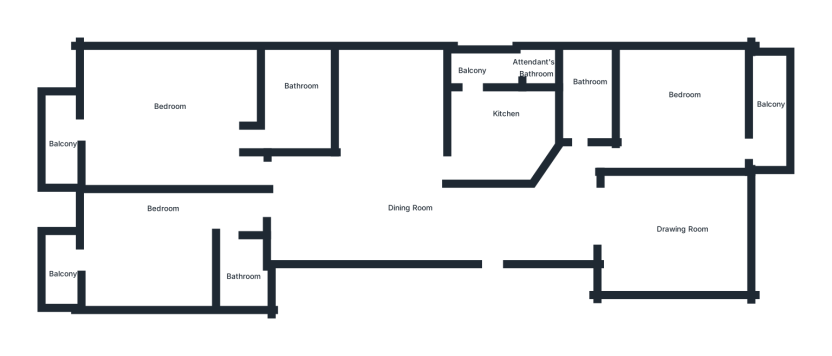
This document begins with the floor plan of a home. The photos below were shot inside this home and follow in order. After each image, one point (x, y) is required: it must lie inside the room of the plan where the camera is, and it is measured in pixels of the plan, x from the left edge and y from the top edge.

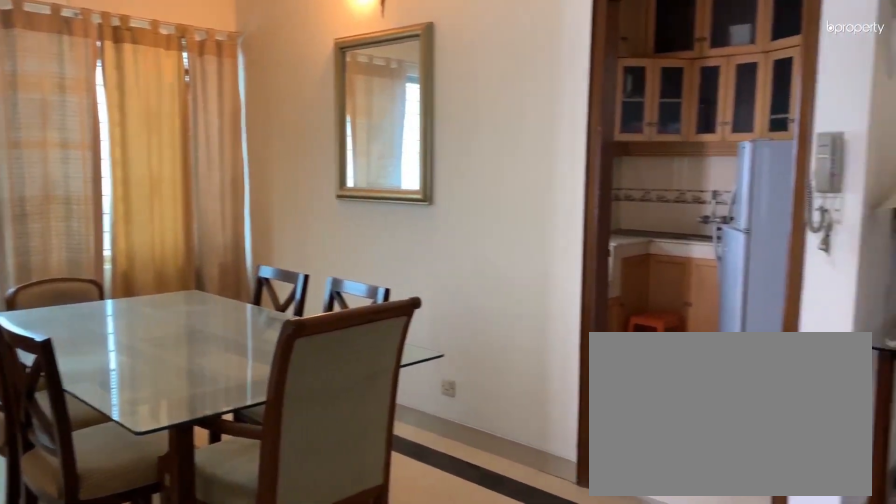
(389, 203)
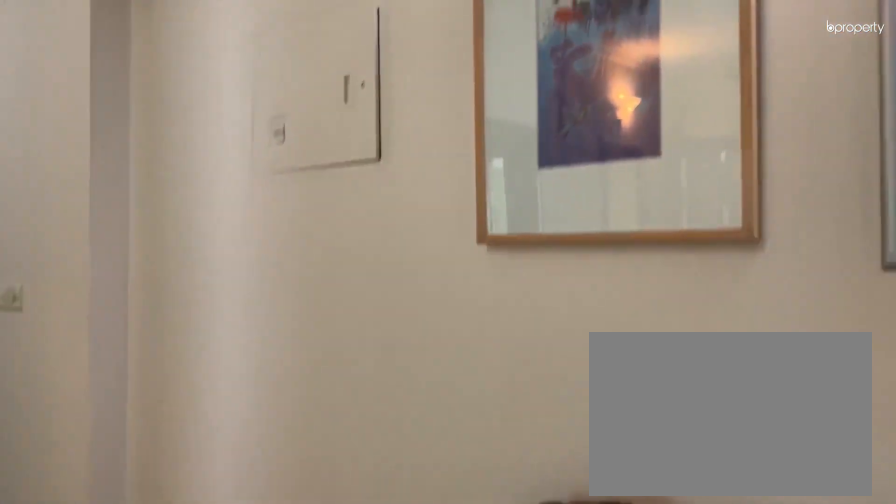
(389, 203)
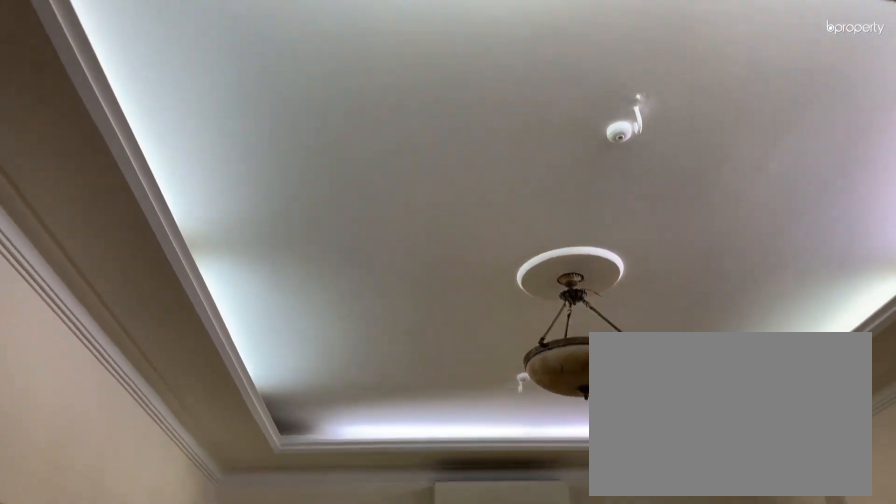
(675, 235)
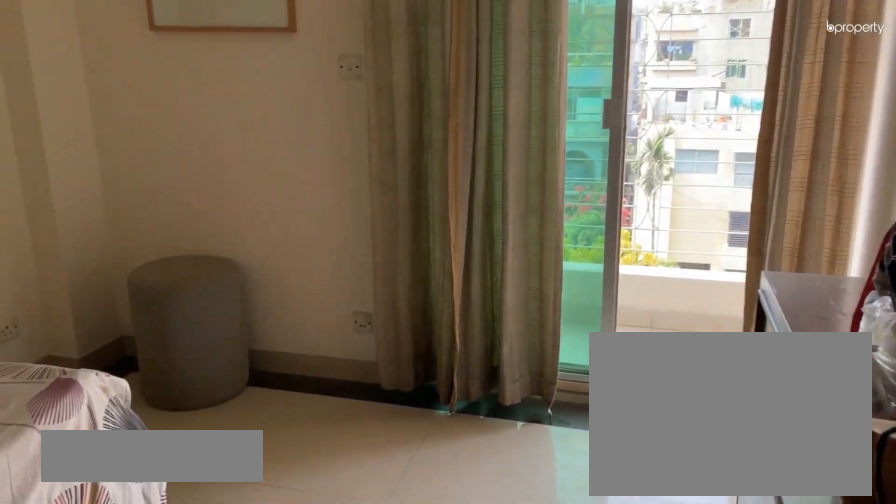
(692, 119)
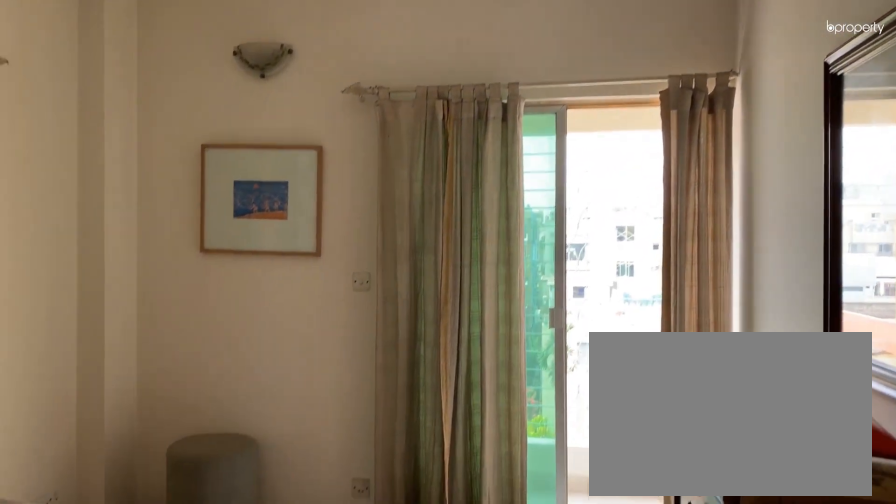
(692, 119)
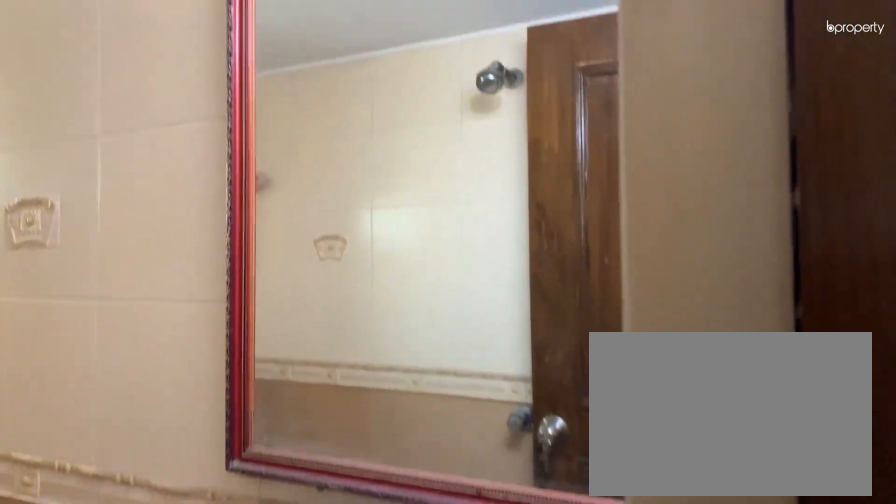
(587, 106)
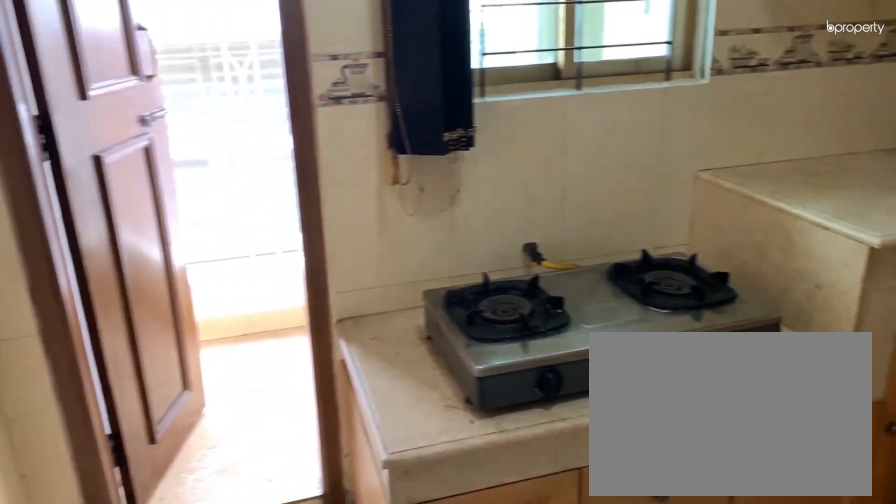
(491, 139)
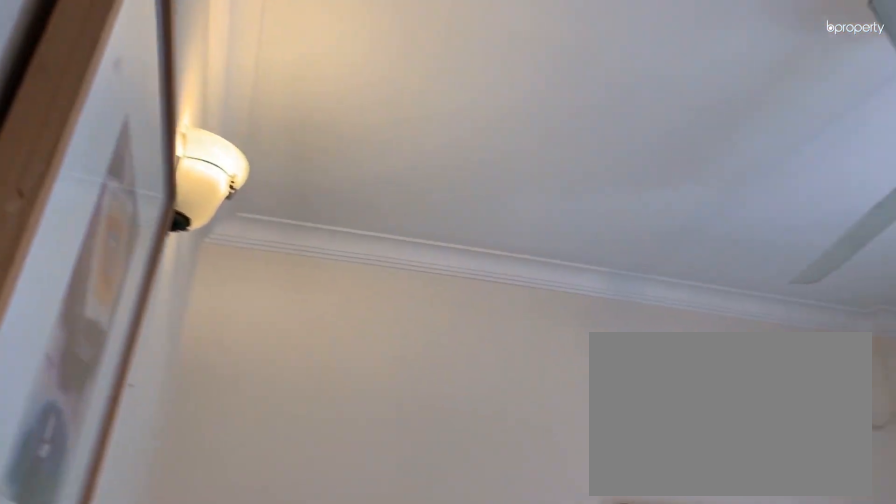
(133, 260)
